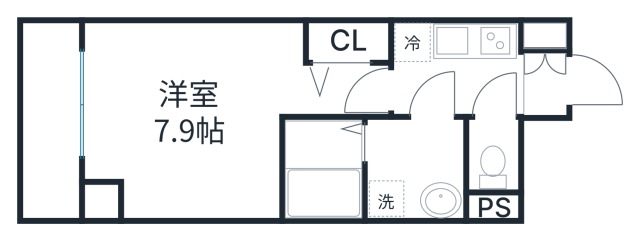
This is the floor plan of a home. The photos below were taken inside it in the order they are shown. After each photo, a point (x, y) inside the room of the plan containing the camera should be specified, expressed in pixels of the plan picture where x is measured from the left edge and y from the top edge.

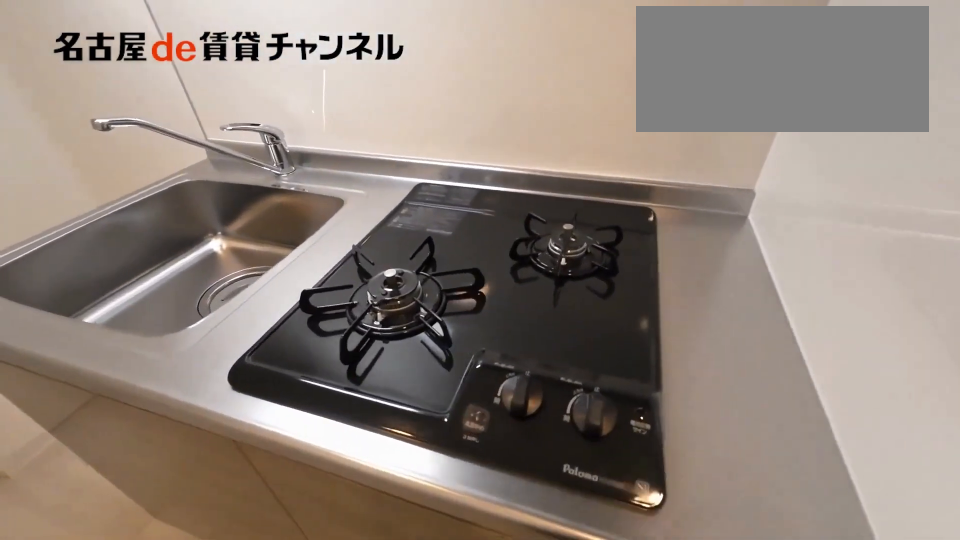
(456, 53)
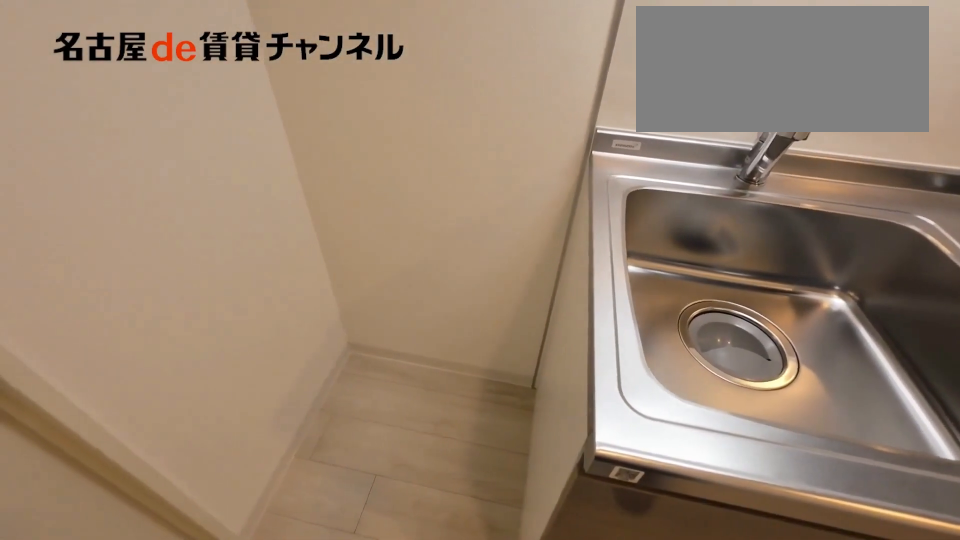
(456, 53)
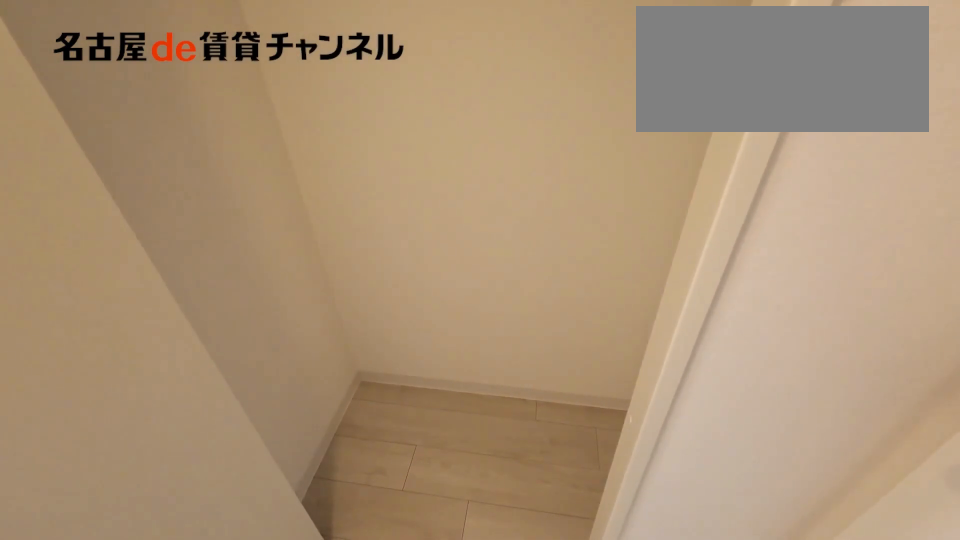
(349, 41)
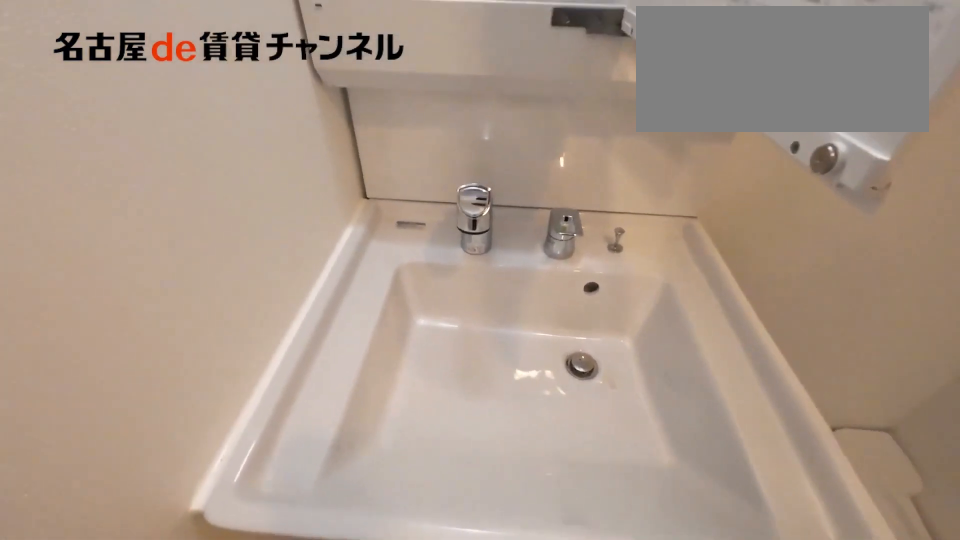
(414, 168)
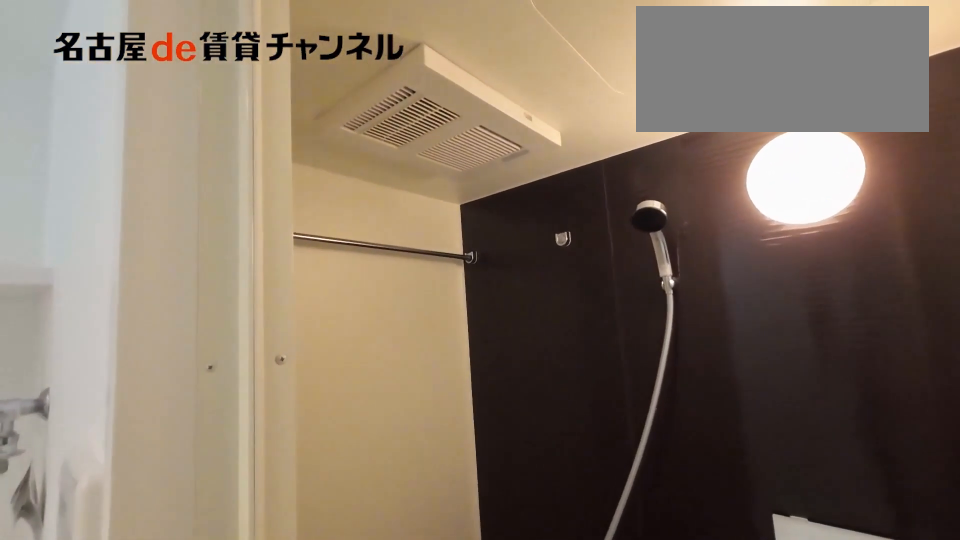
(324, 170)
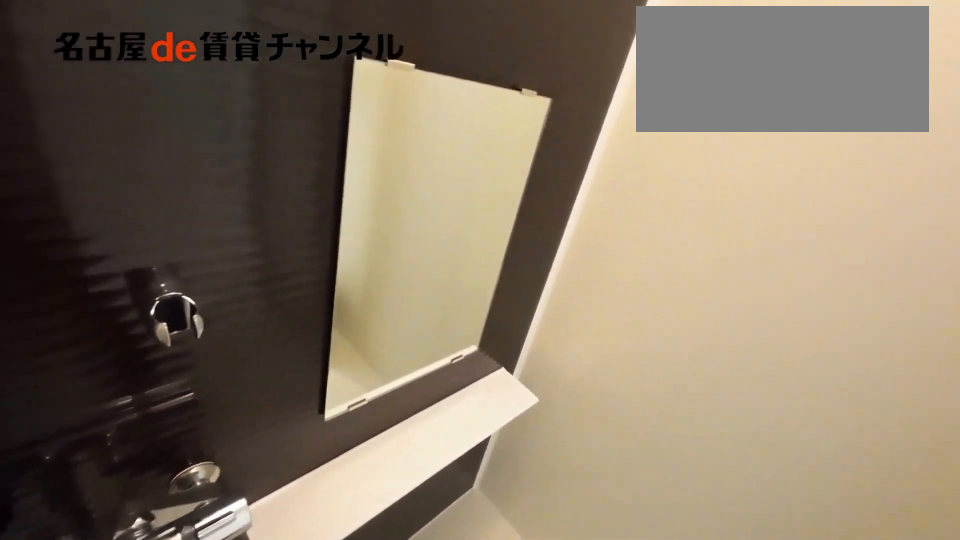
(324, 170)
